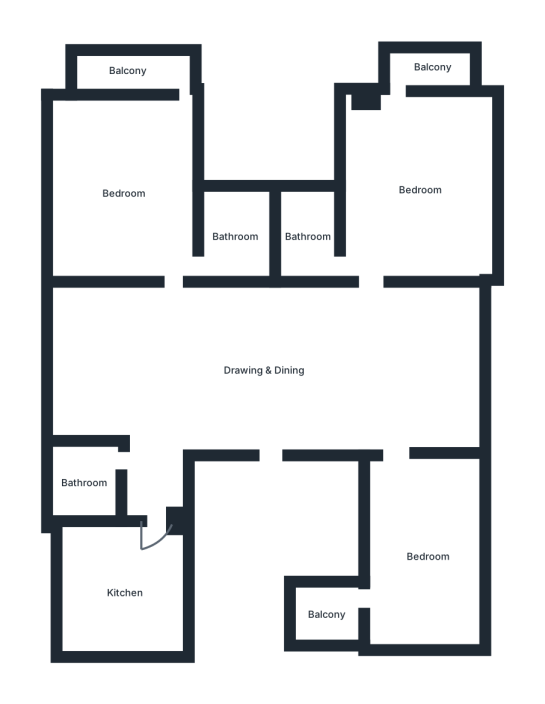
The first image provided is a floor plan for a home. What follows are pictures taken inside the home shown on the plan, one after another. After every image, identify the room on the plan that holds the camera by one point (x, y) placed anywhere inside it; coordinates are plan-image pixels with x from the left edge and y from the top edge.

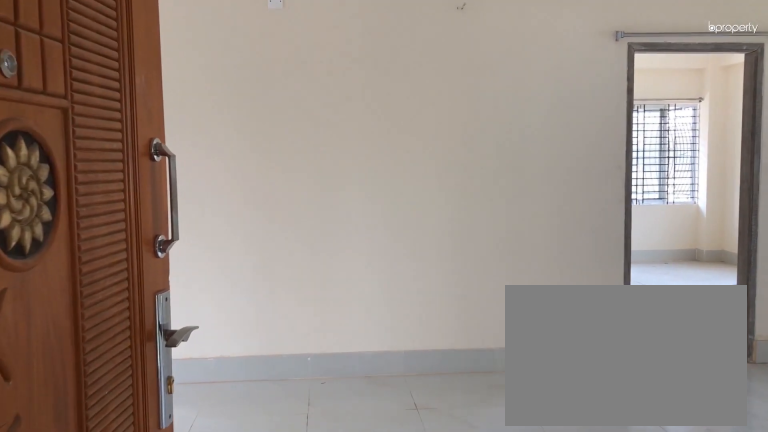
(263, 371)
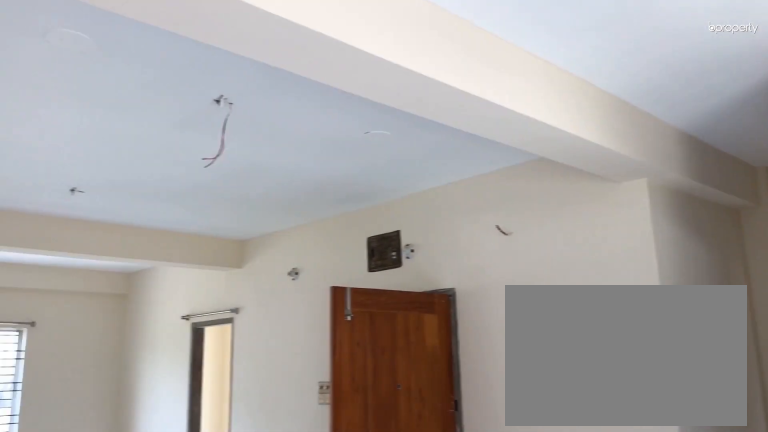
(263, 371)
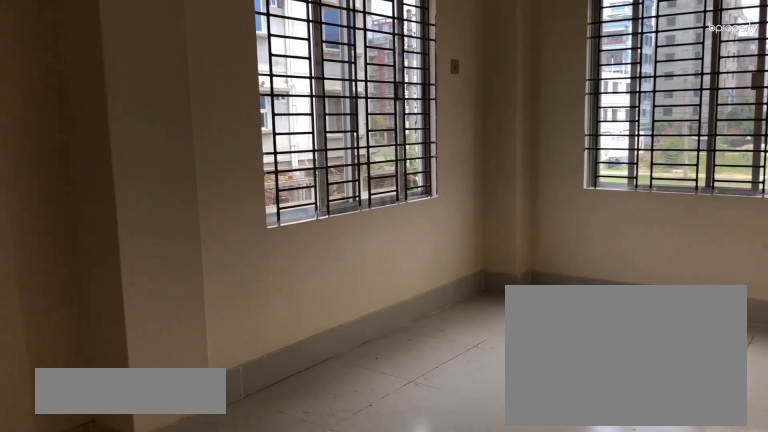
(427, 556)
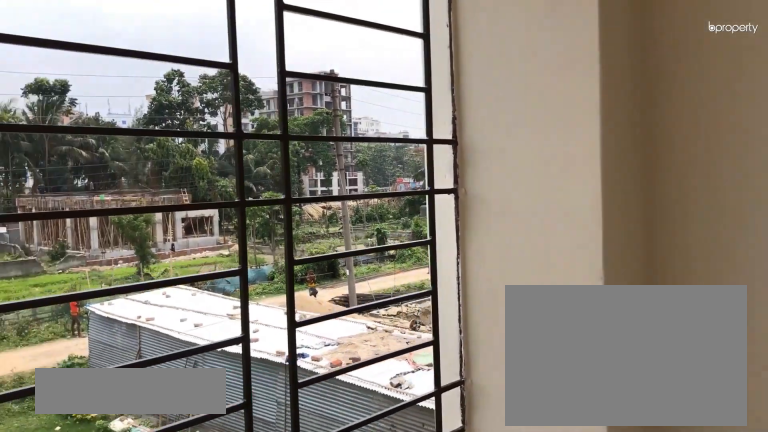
(329, 613)
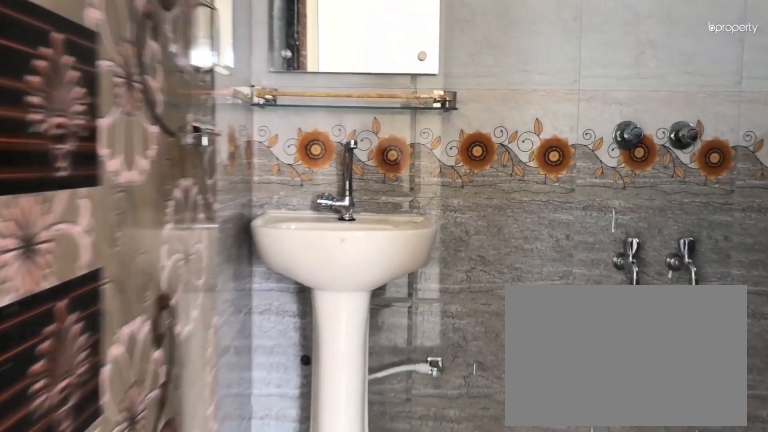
(308, 237)
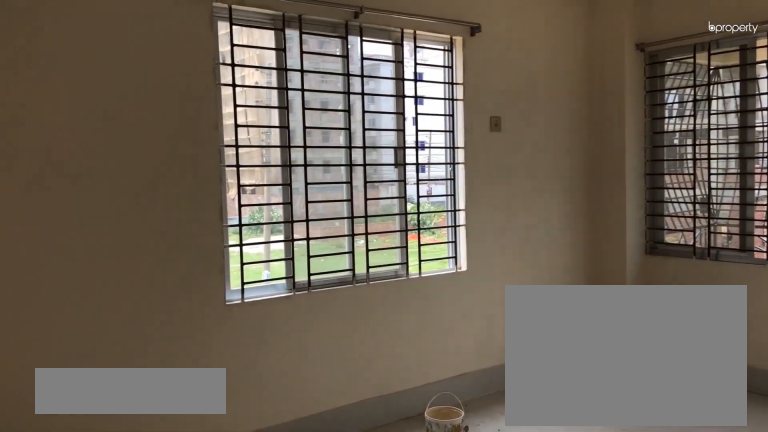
(123, 194)
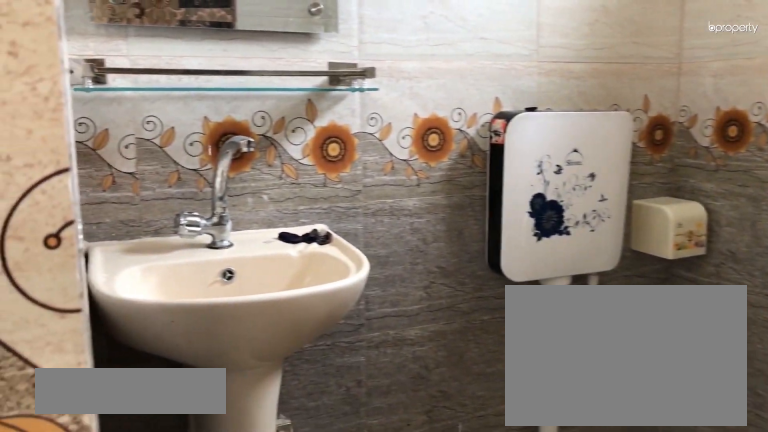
(81, 483)
